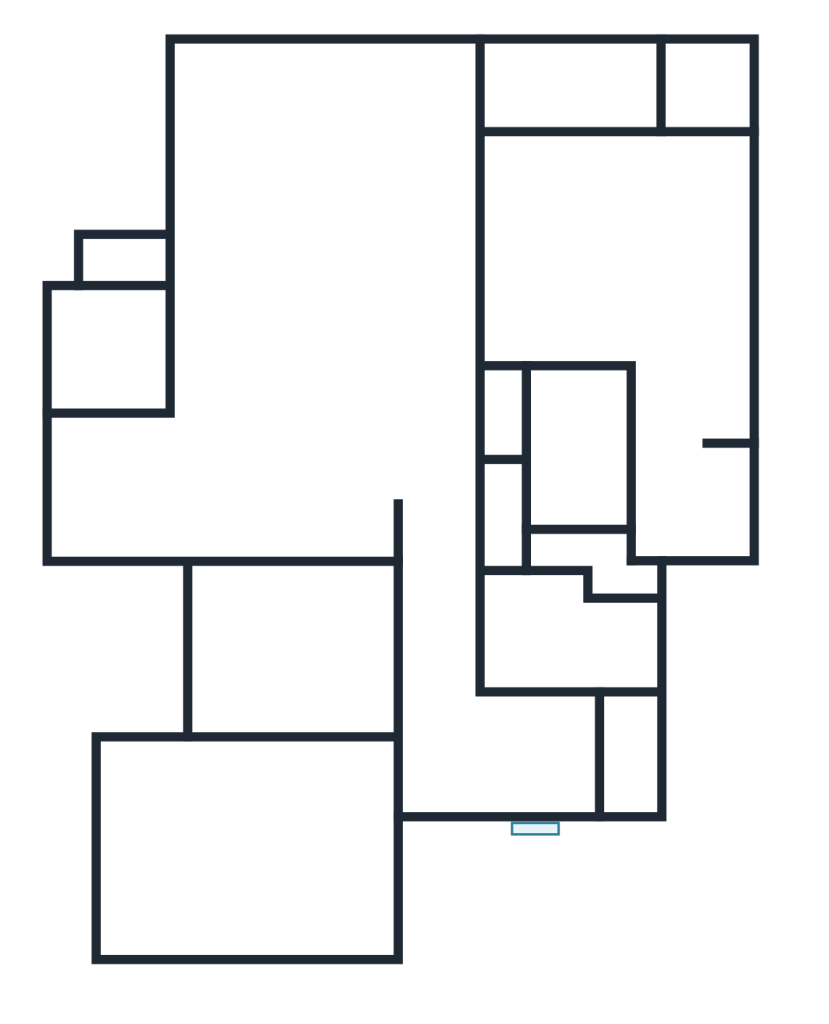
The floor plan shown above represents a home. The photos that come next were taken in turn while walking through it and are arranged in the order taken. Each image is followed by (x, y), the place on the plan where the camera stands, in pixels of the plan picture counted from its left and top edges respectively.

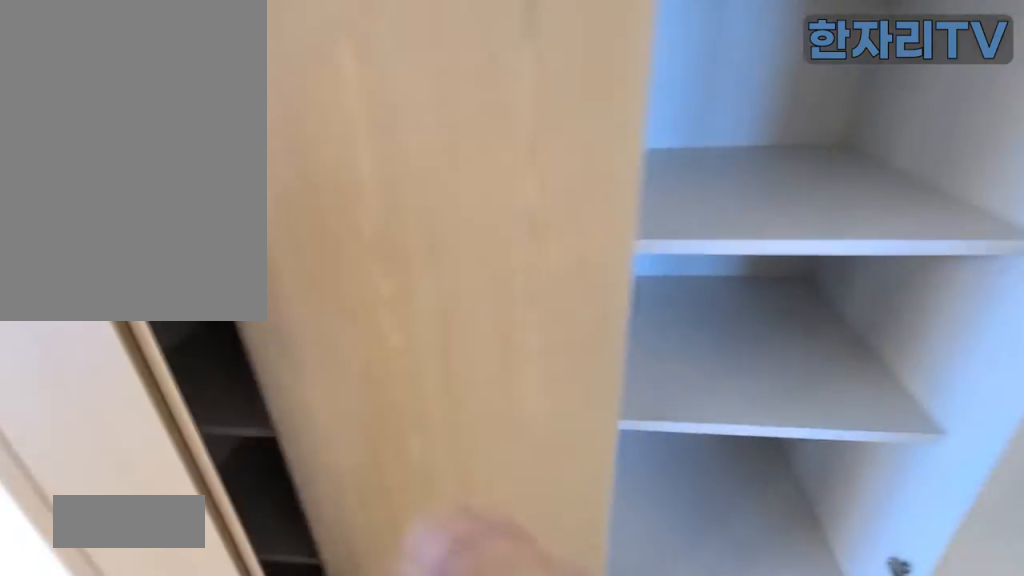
(425, 452)
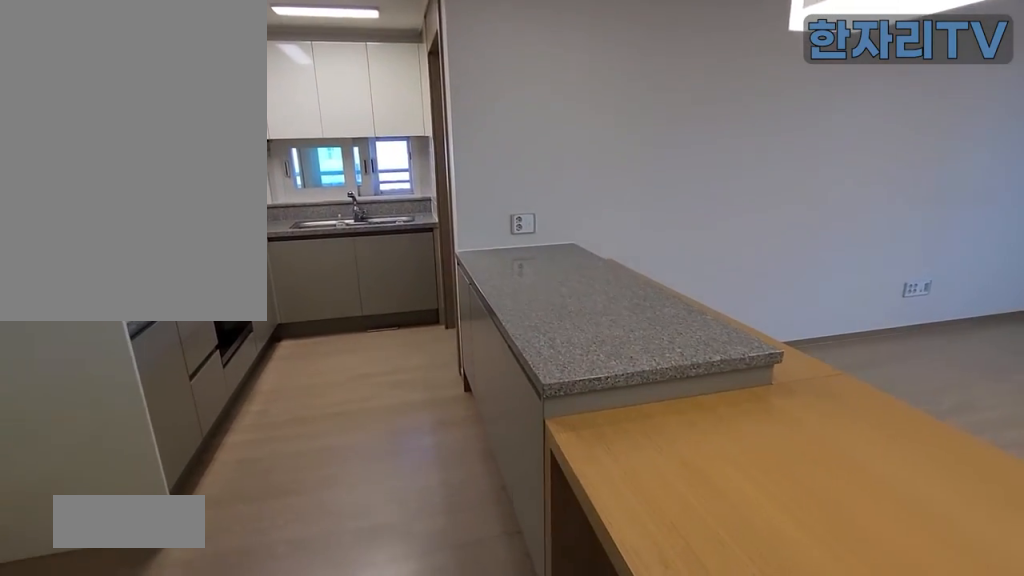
(239, 476)
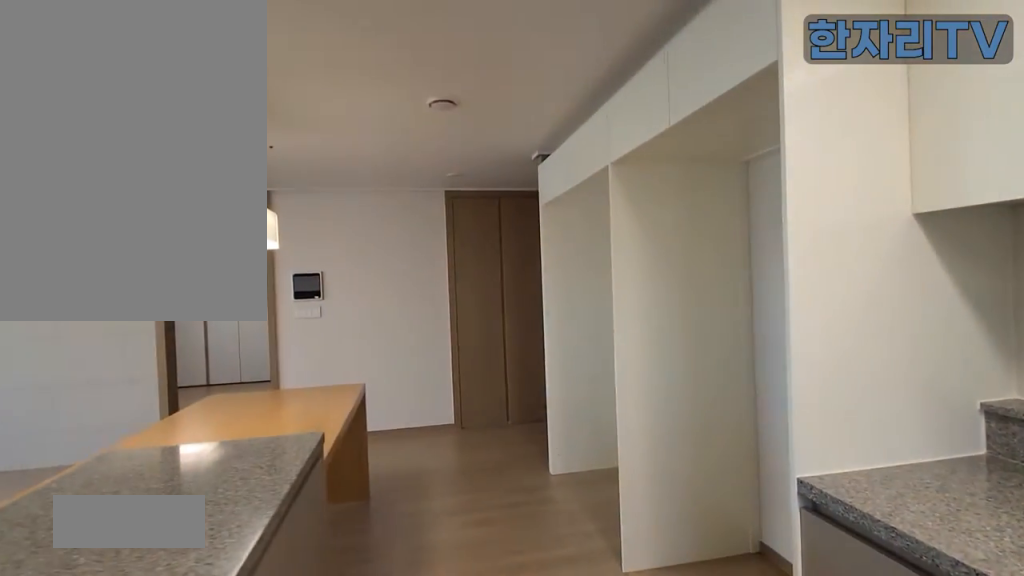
(246, 430)
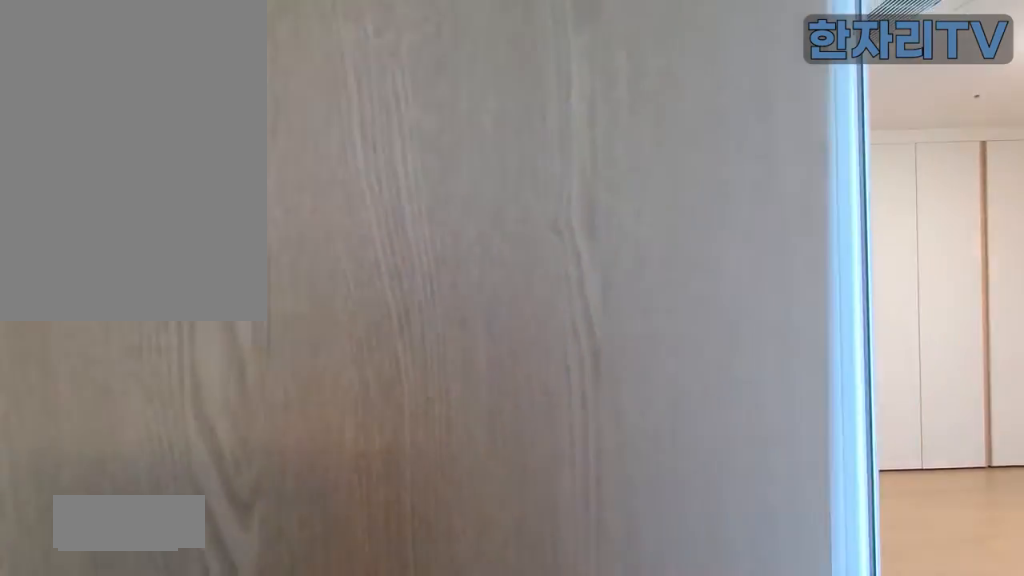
(575, 83)
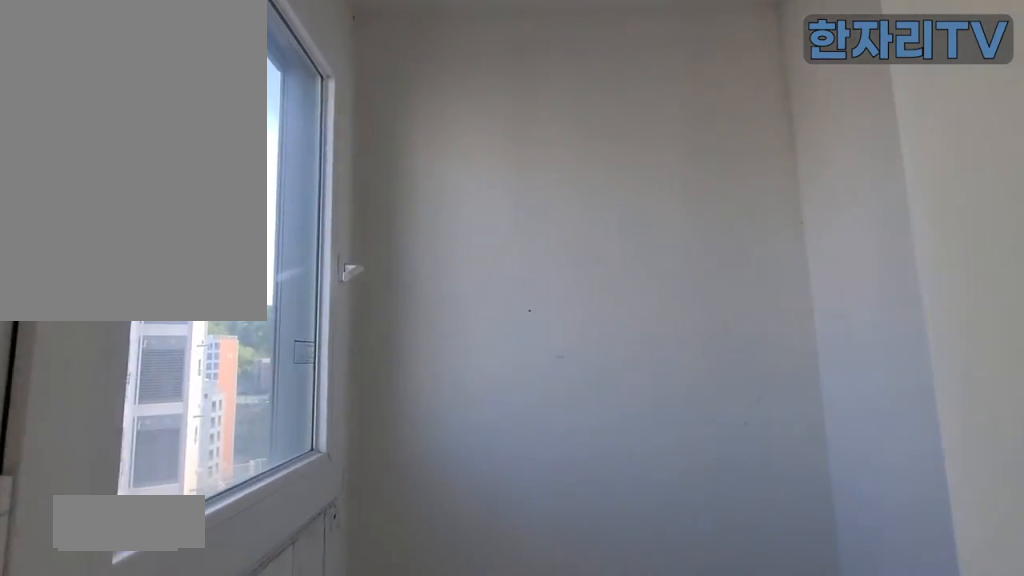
(575, 81)
